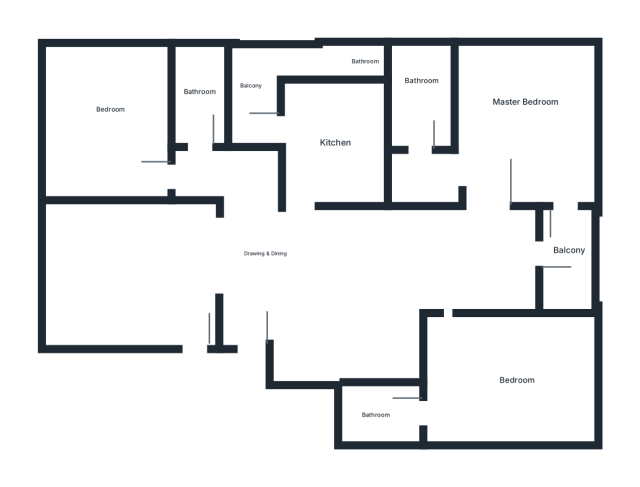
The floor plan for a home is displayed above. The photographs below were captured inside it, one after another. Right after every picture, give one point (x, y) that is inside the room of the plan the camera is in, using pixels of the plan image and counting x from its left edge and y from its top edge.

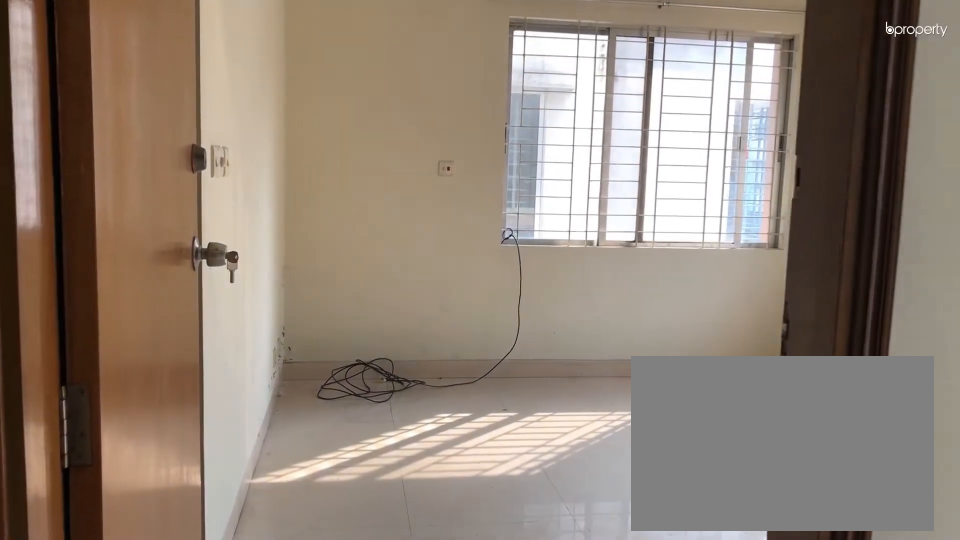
(504, 202)
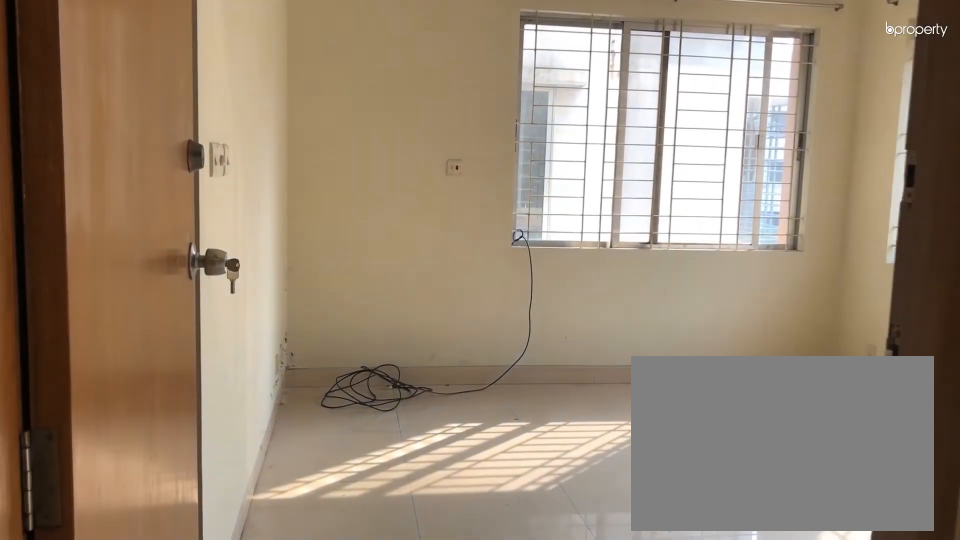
(504, 202)
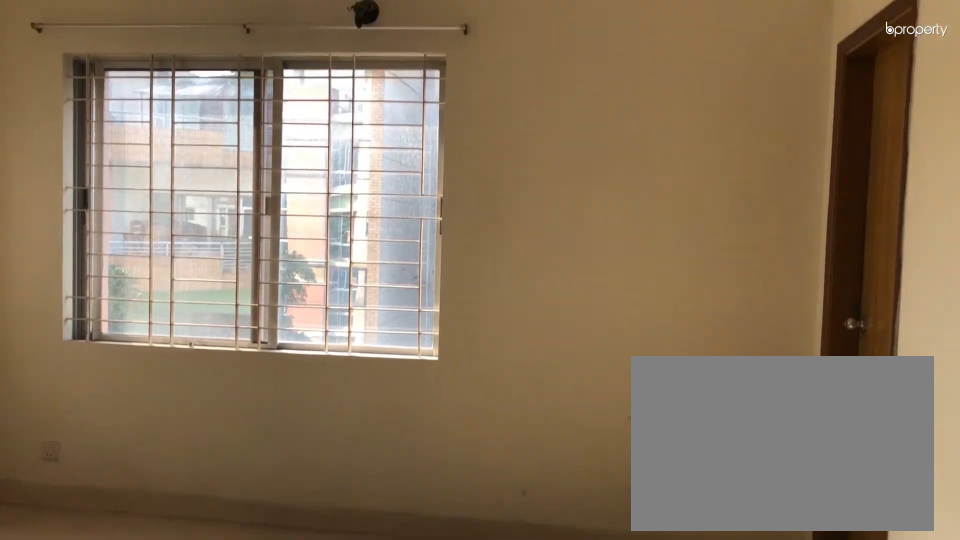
(511, 117)
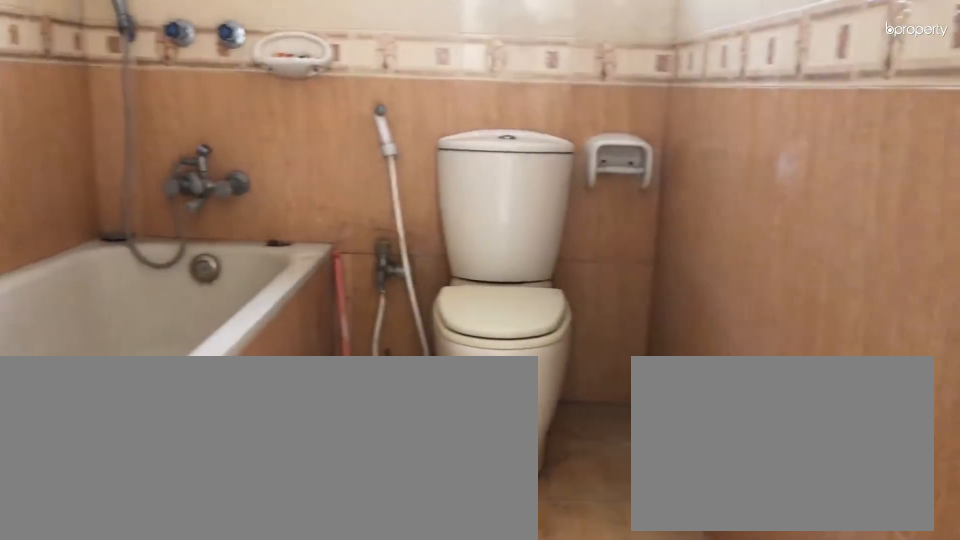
(423, 105)
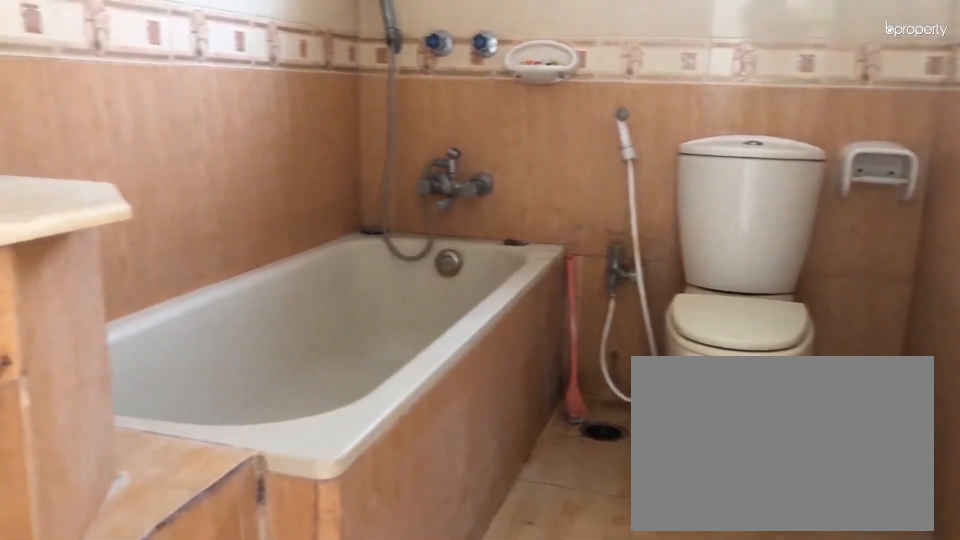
(423, 105)
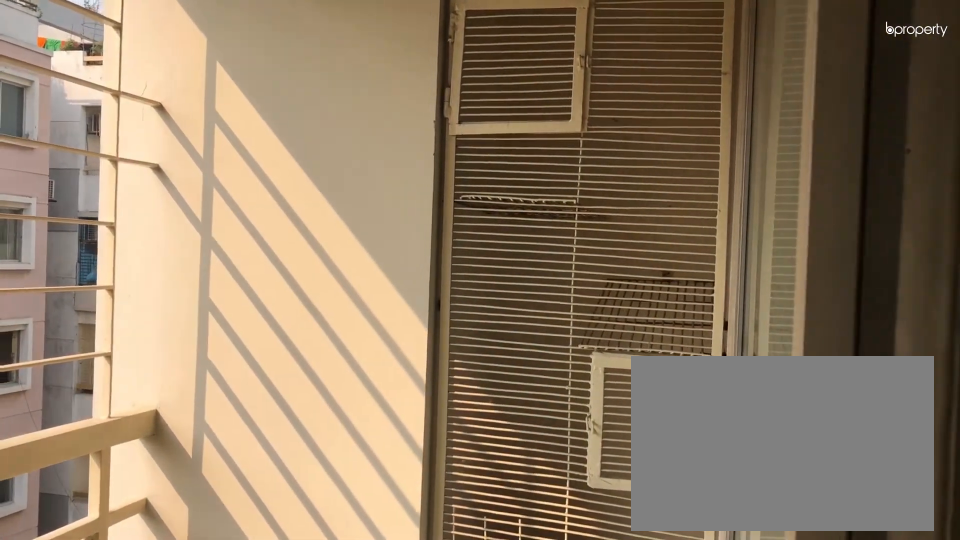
(565, 252)
